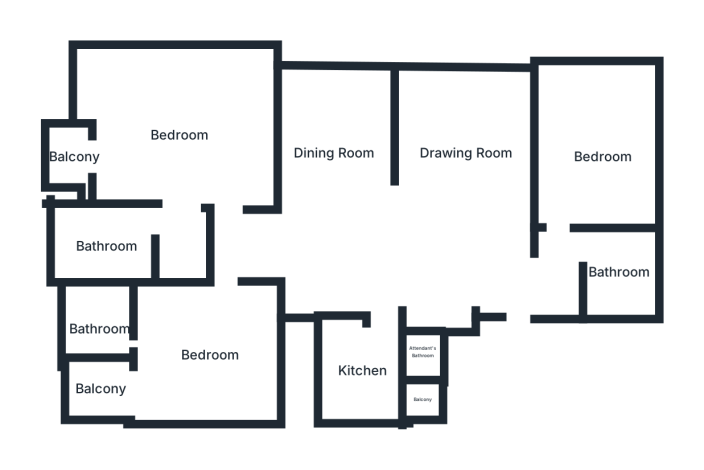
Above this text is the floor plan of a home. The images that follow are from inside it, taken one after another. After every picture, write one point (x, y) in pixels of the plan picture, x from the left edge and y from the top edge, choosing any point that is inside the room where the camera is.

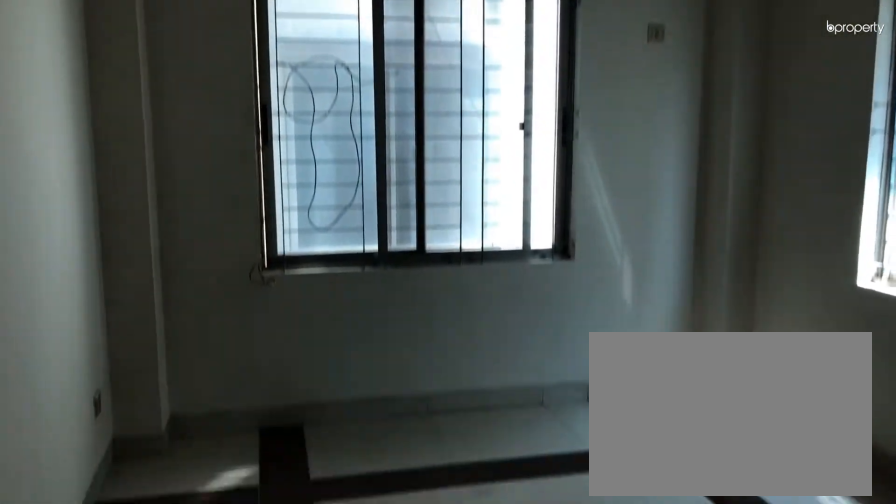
(602, 153)
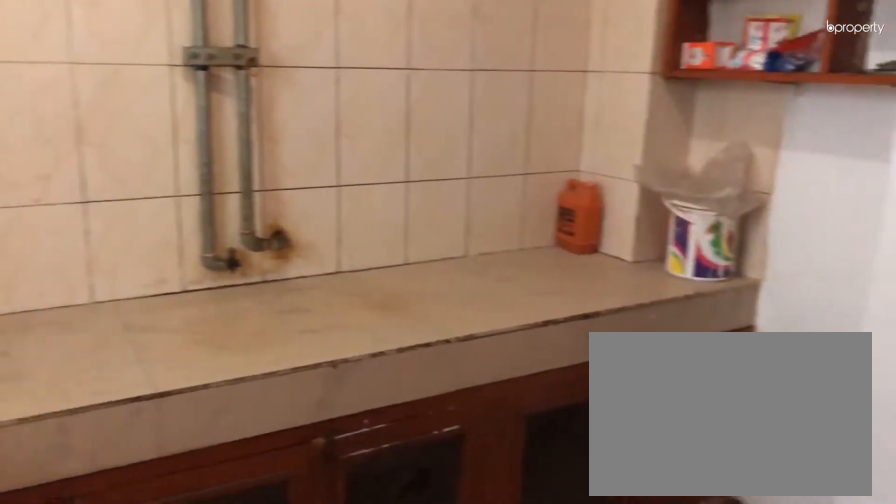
(365, 368)
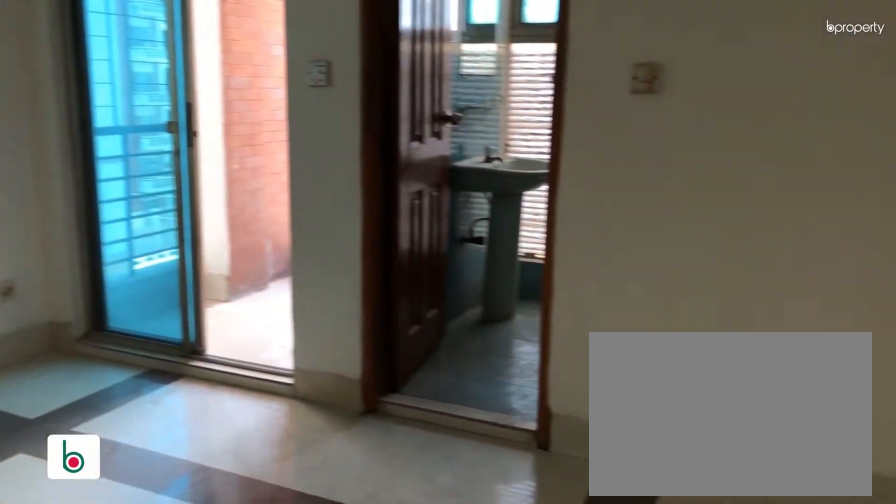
(208, 353)
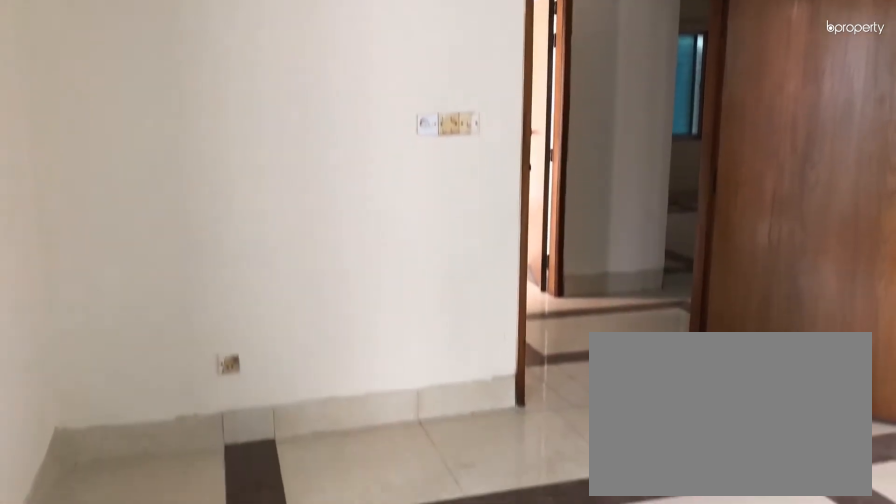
(208, 353)
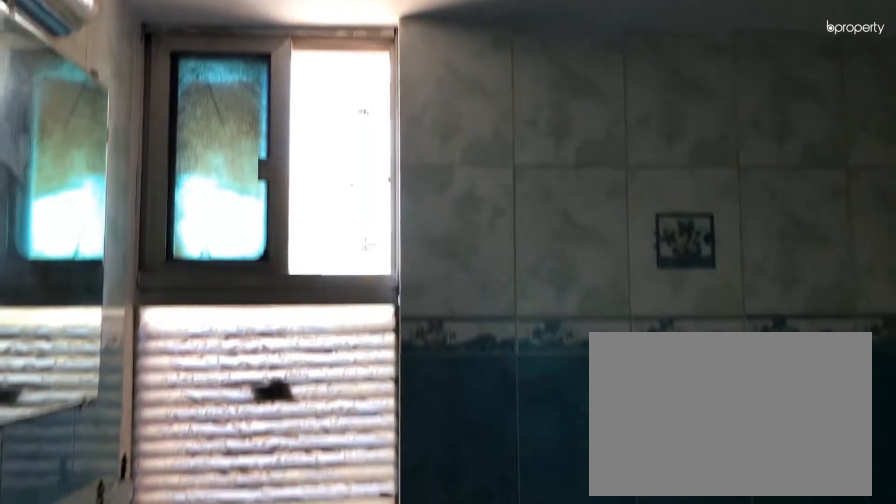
(101, 326)
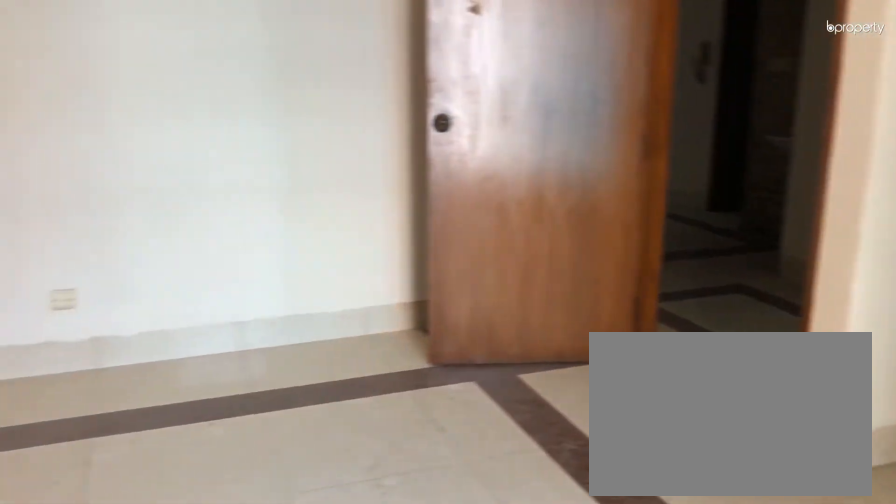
(179, 131)
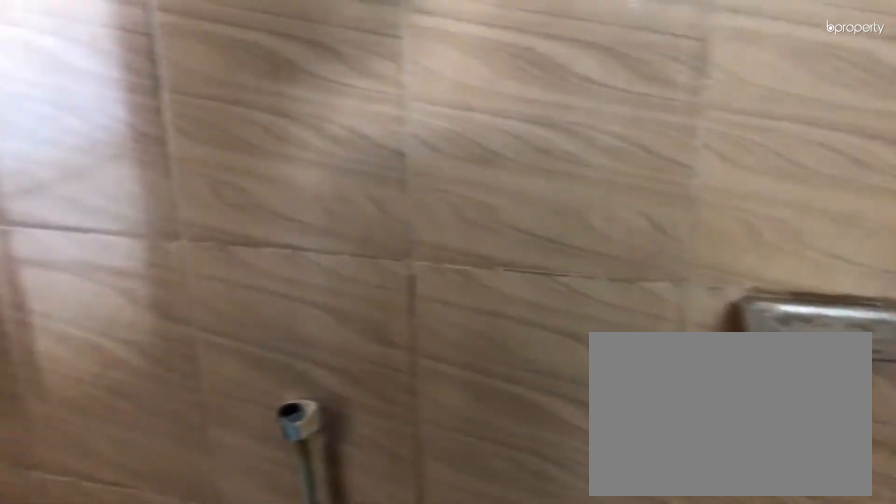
(107, 244)
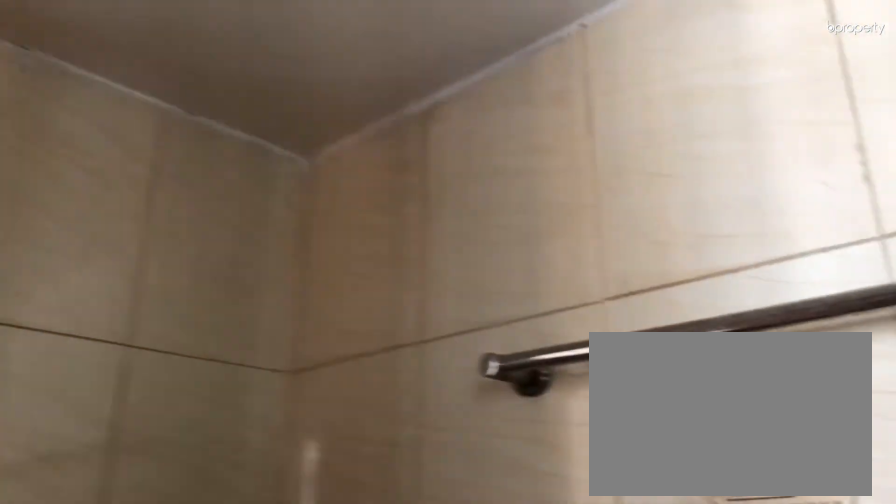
(107, 244)
